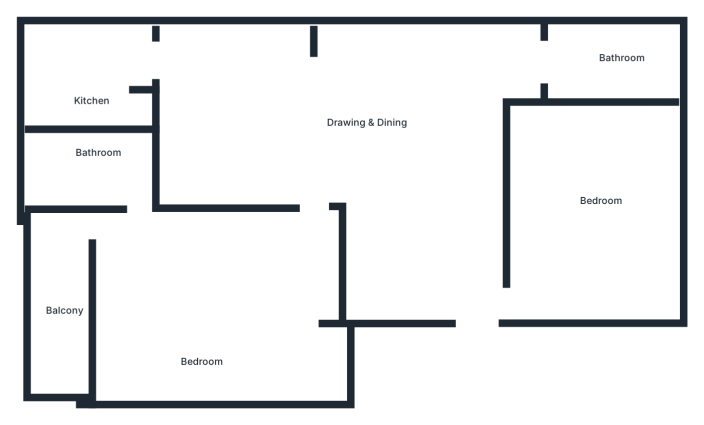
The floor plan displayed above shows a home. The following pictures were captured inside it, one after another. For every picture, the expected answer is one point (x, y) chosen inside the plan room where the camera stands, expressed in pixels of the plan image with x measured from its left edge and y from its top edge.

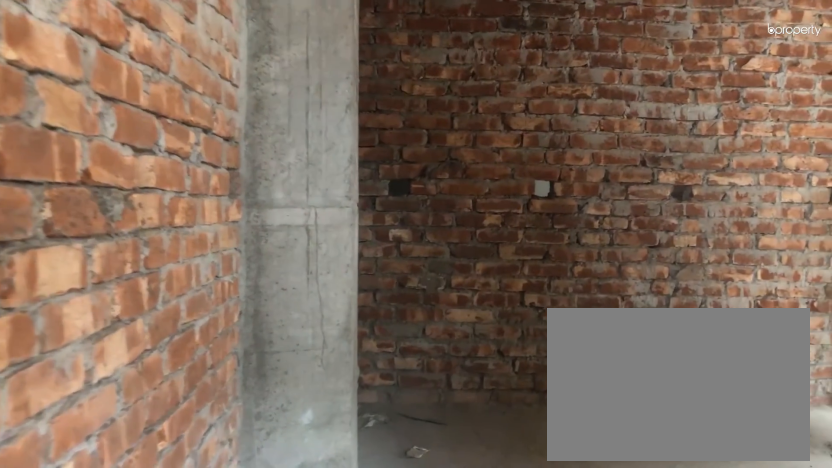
(319, 190)
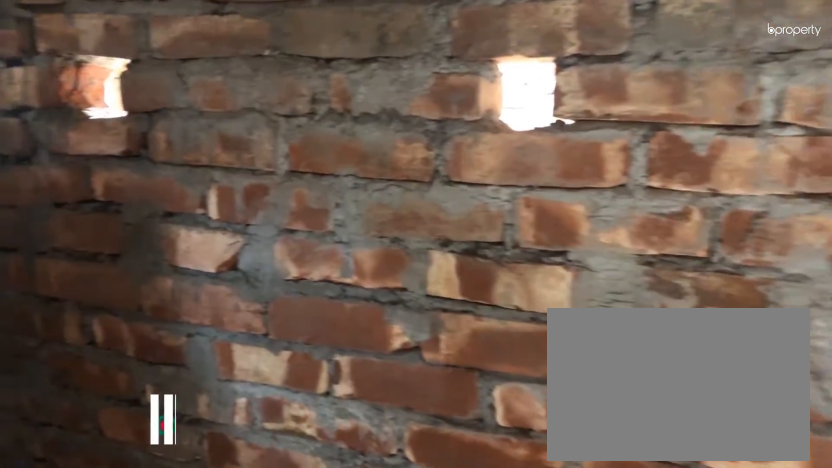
(92, 162)
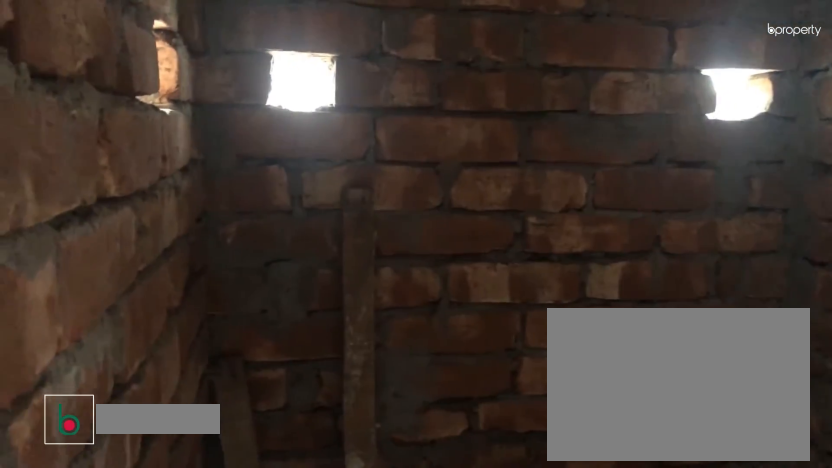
(92, 162)
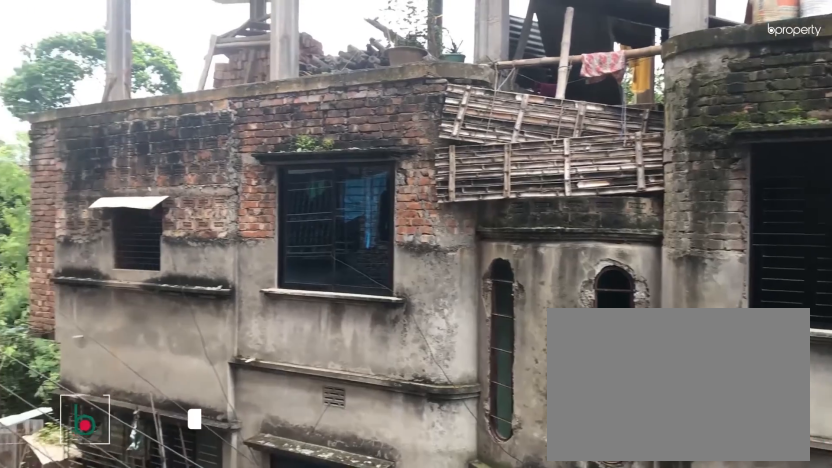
(62, 283)
